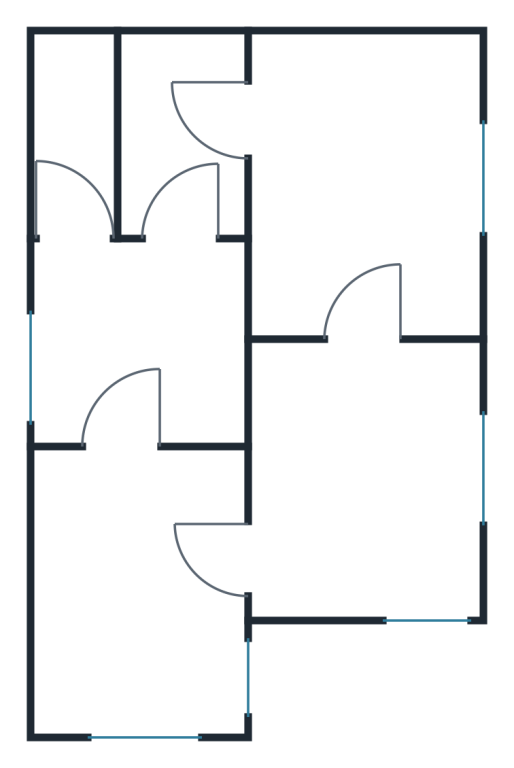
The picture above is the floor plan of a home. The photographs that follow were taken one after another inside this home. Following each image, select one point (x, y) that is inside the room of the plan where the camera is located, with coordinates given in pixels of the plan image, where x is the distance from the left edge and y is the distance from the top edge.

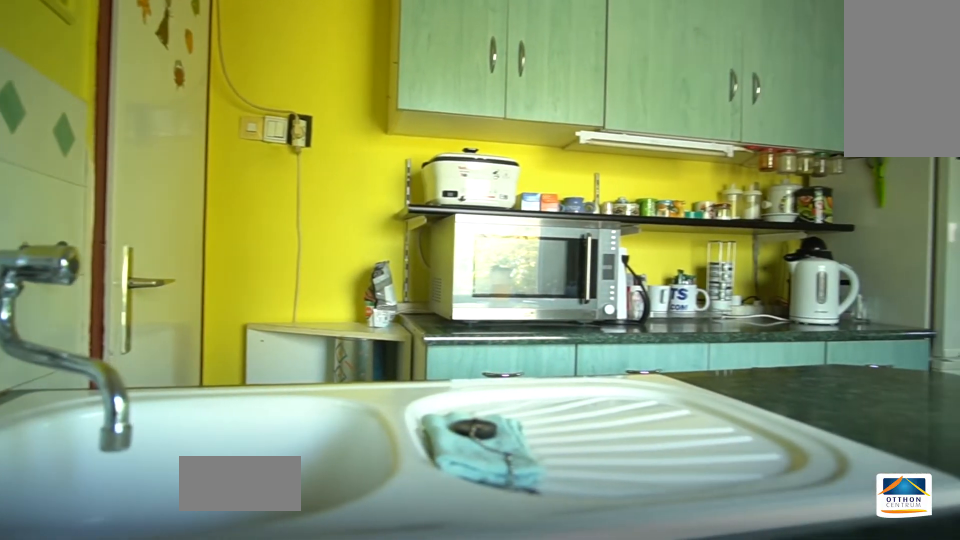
(139, 335)
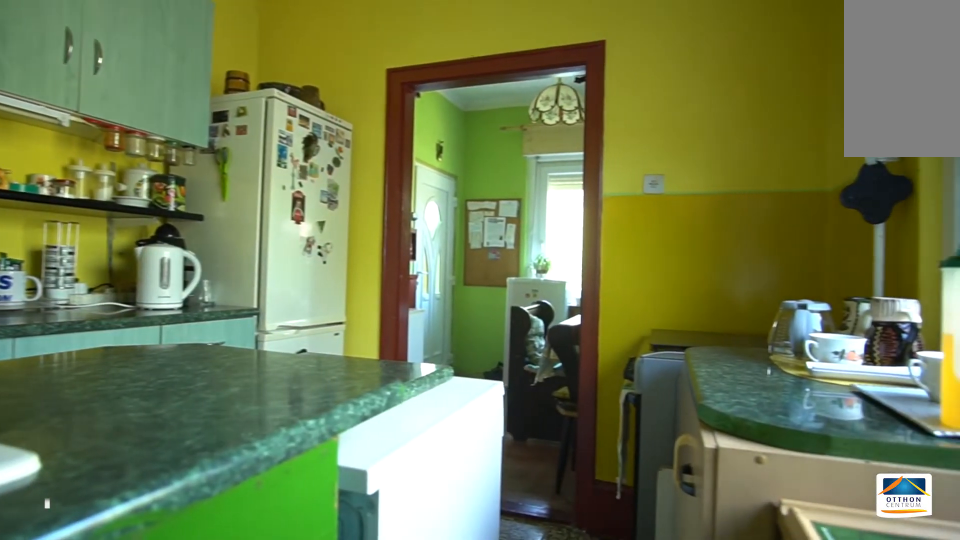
(139, 336)
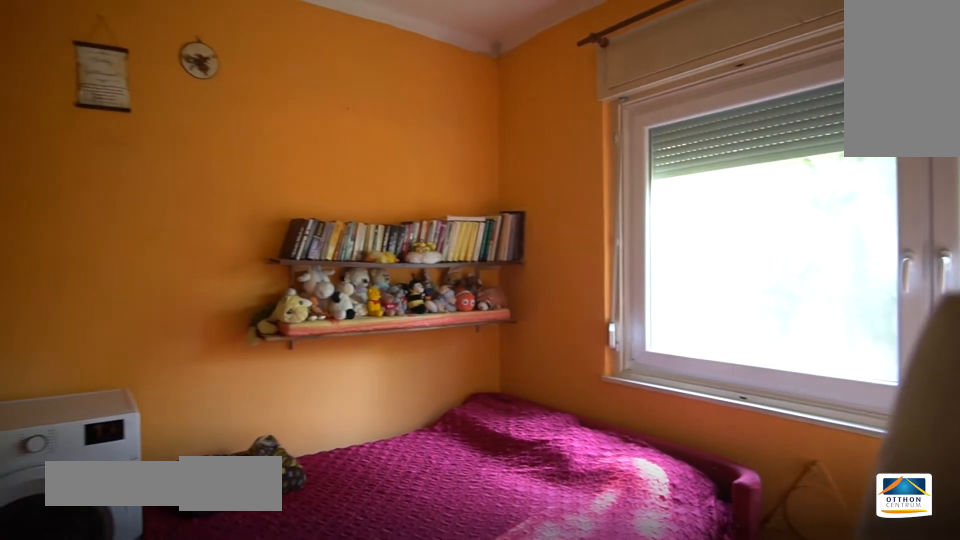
(369, 168)
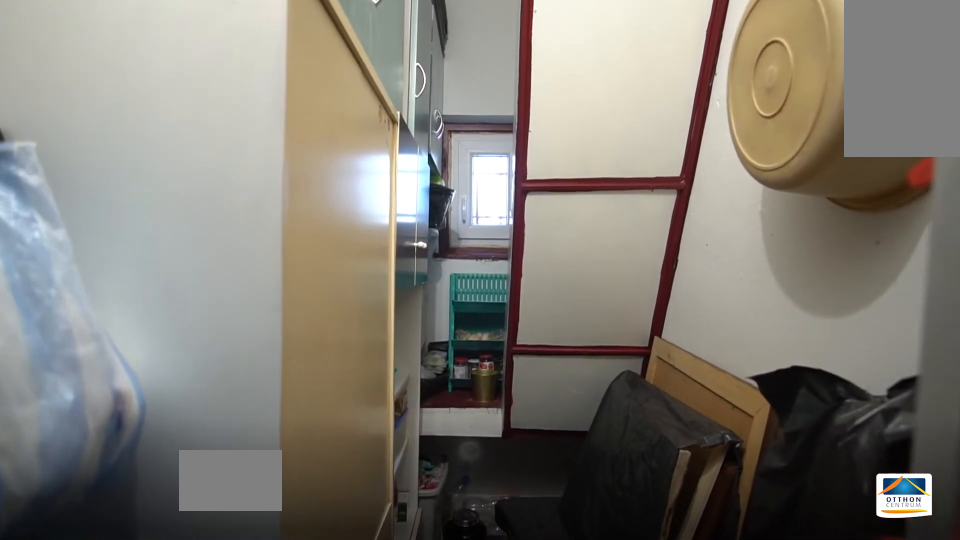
(83, 124)
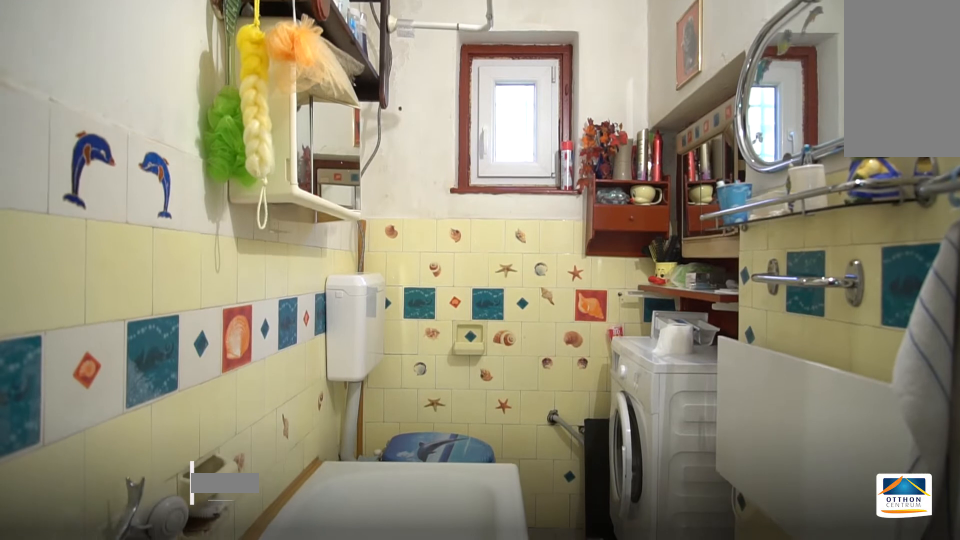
(186, 130)
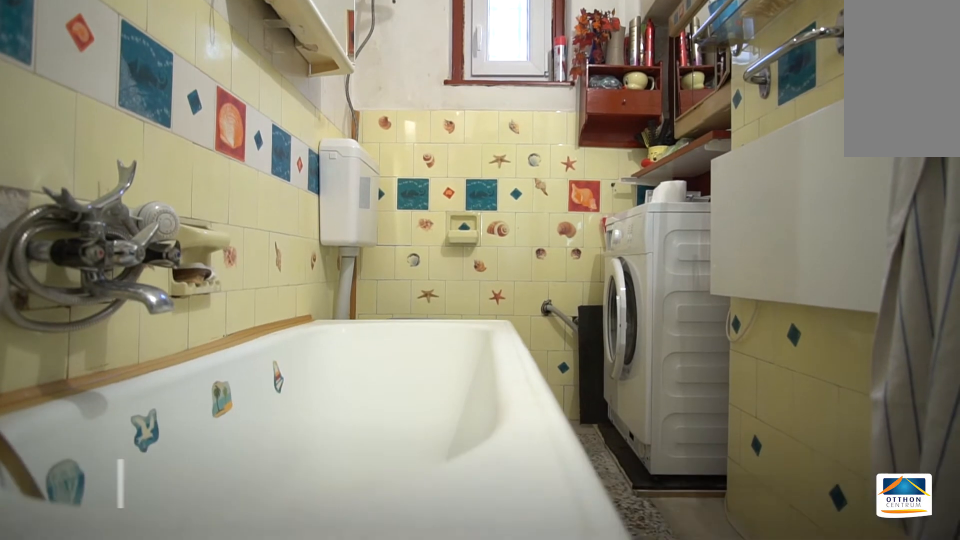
(187, 130)
